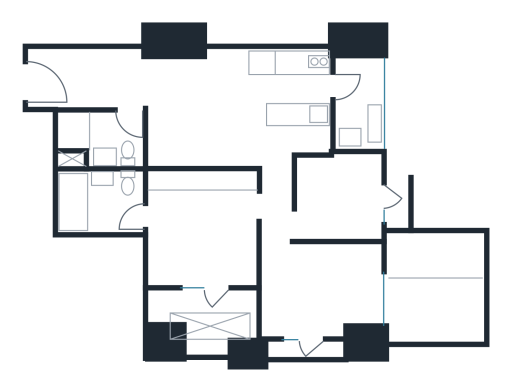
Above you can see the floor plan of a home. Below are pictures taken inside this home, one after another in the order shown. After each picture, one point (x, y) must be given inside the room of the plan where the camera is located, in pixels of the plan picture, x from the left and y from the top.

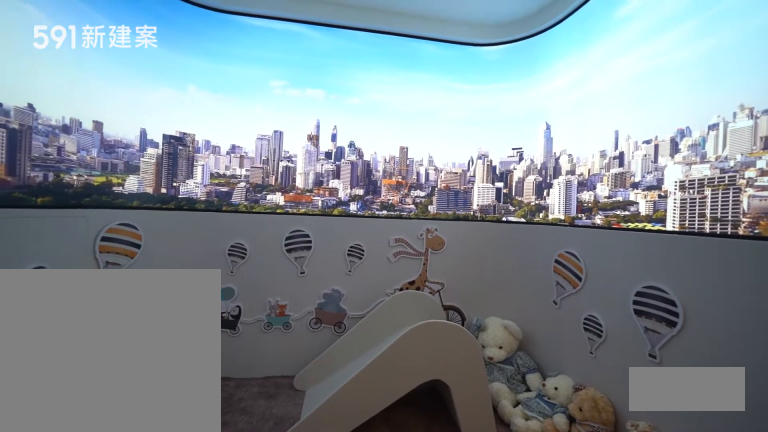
(437, 289)
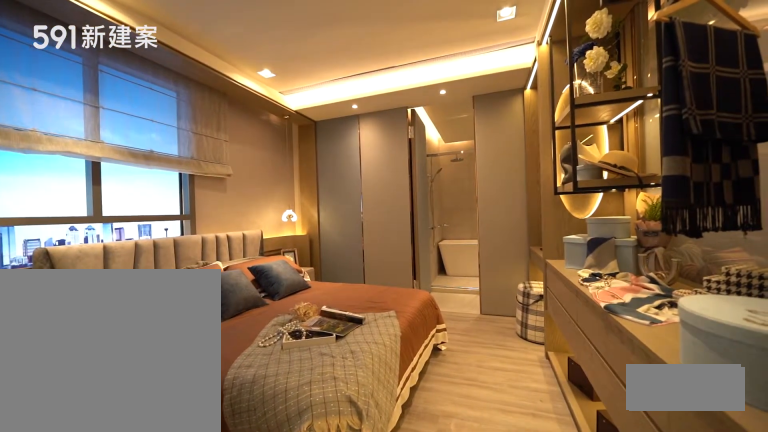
(202, 228)
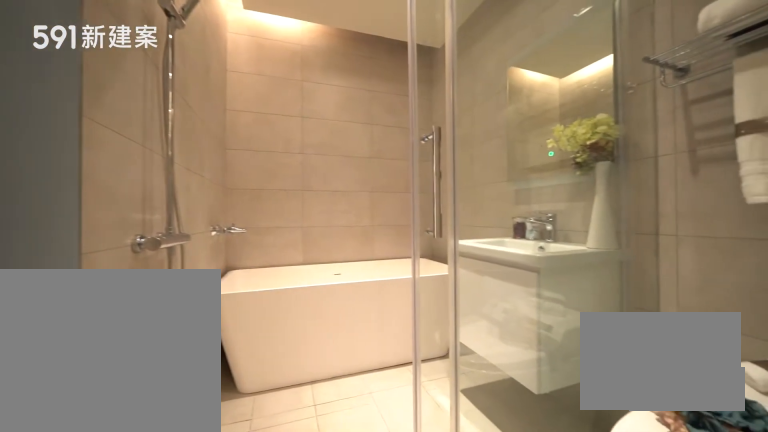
(99, 201)
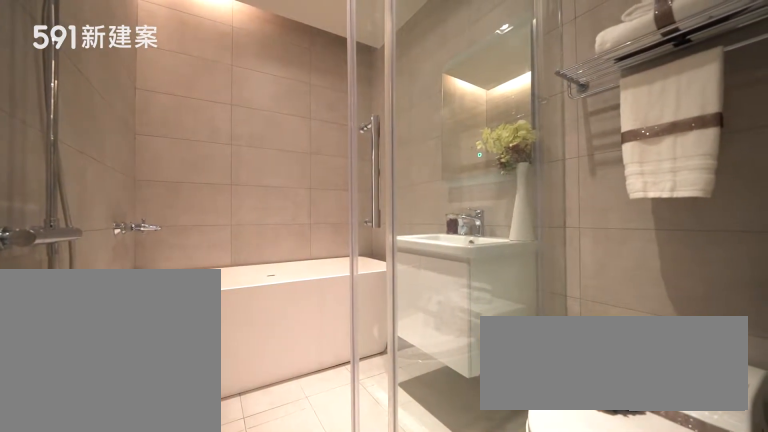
(99, 201)
